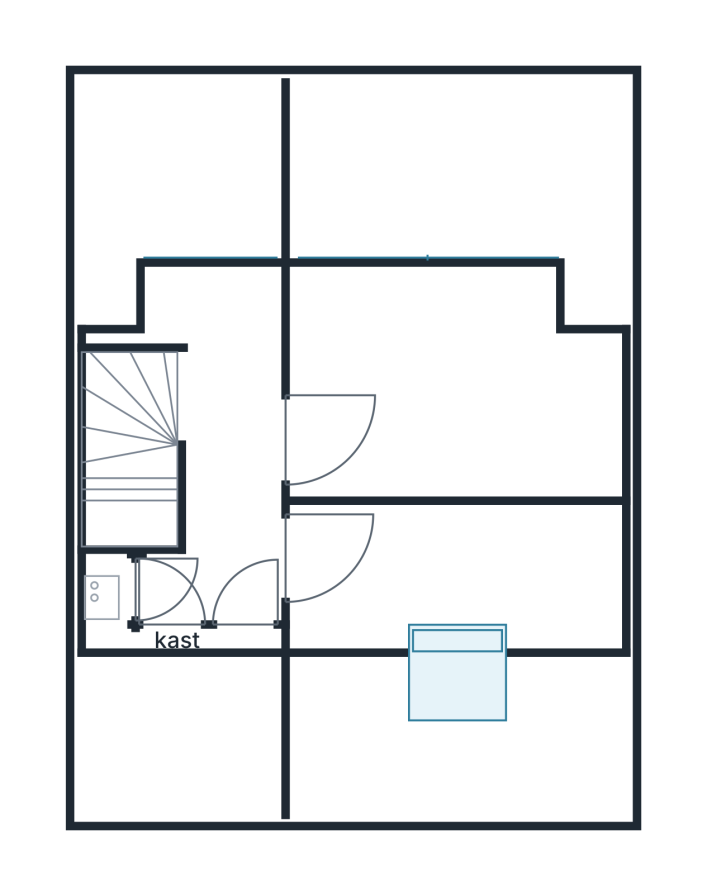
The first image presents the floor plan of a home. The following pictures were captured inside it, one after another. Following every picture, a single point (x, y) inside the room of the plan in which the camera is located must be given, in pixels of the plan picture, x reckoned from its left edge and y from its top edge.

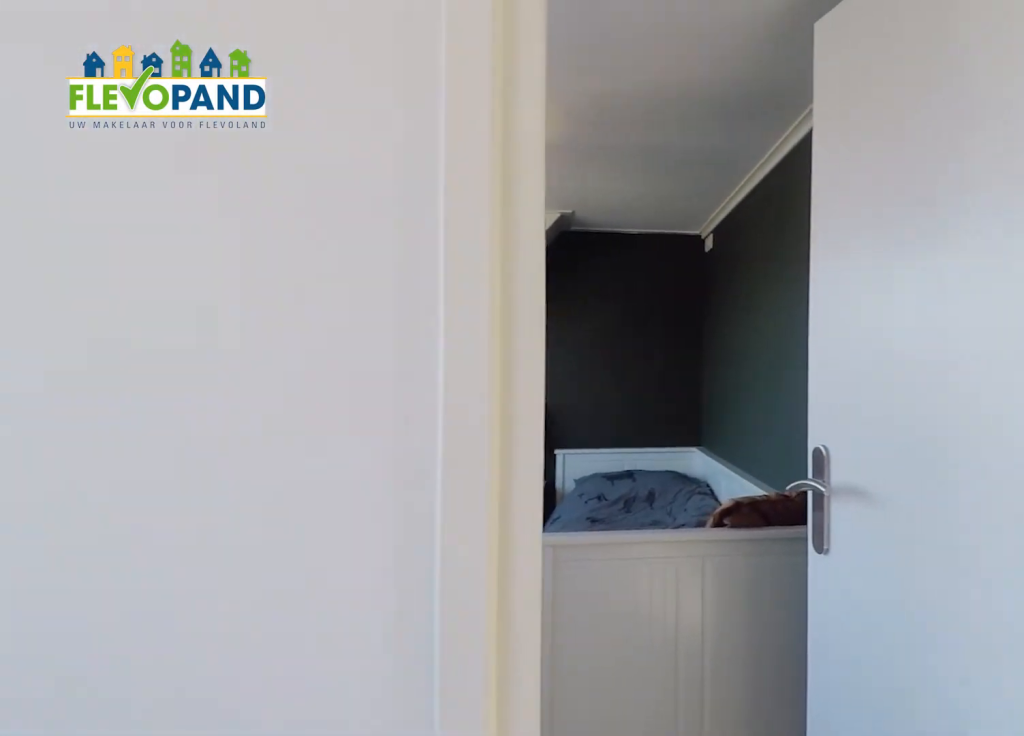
(216, 303)
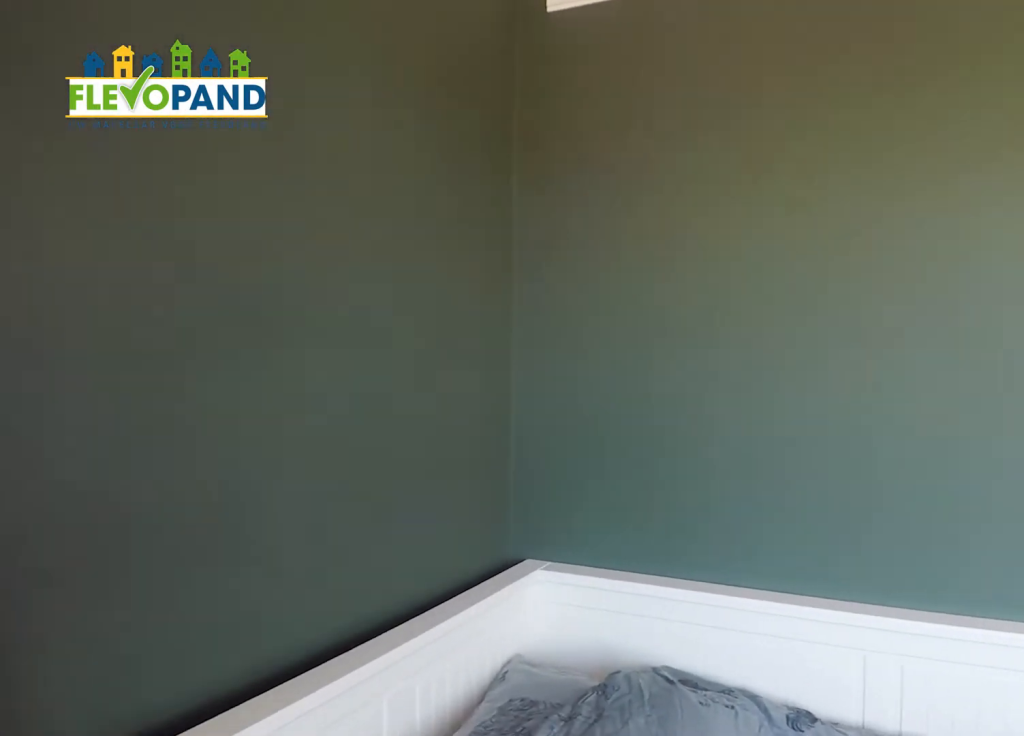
(354, 329)
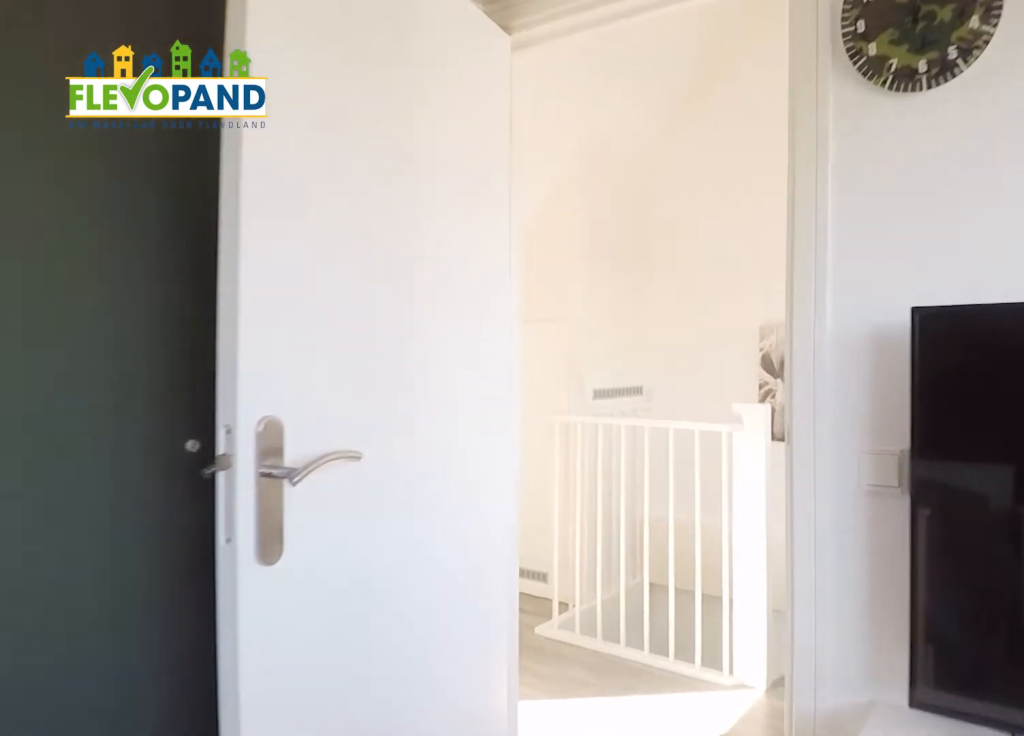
(354, 329)
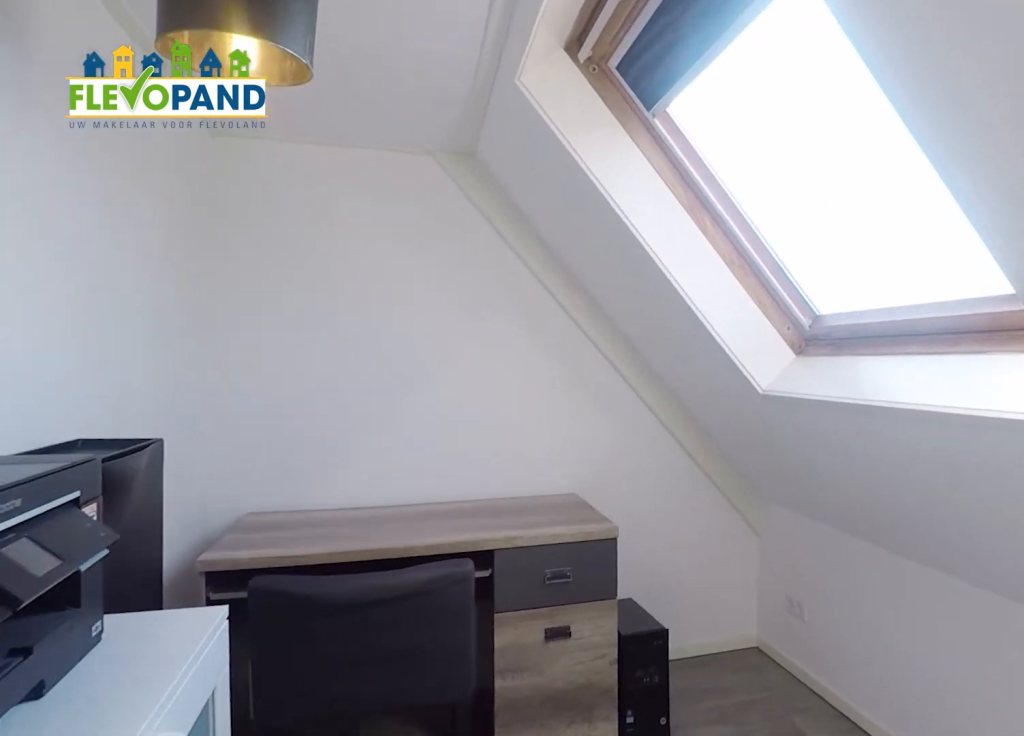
(458, 591)
